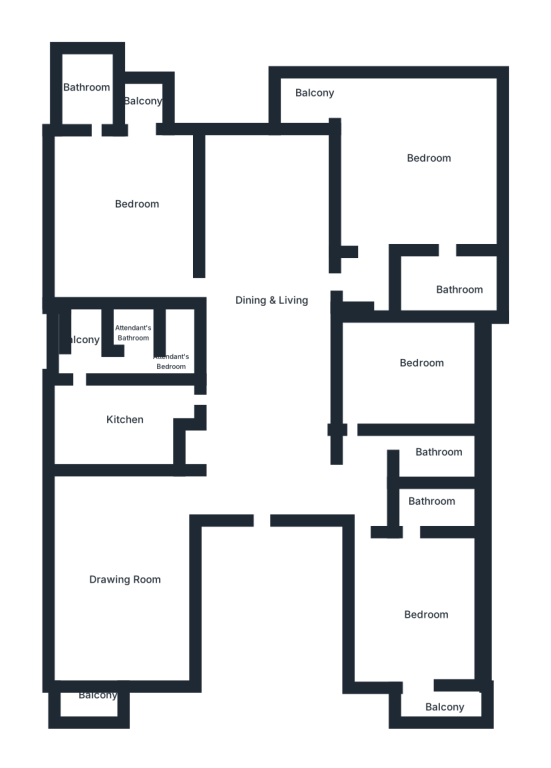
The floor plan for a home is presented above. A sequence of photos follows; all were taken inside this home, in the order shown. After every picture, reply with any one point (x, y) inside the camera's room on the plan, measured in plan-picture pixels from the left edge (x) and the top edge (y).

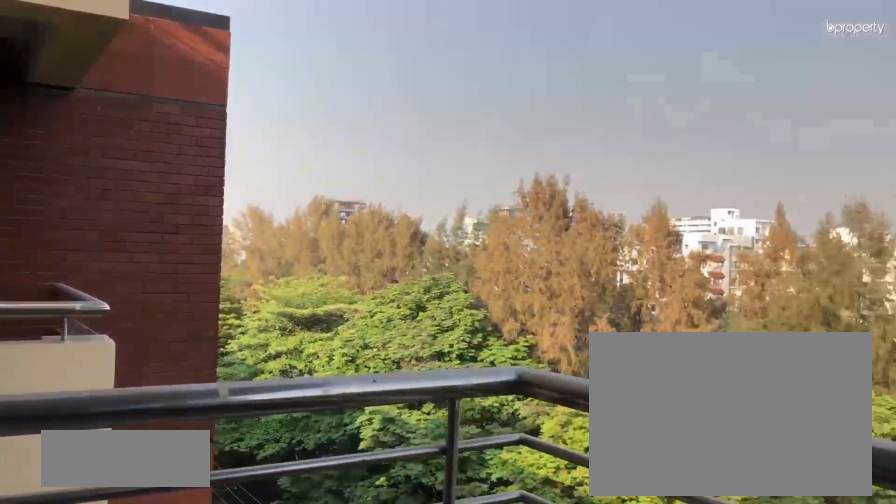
(296, 97)
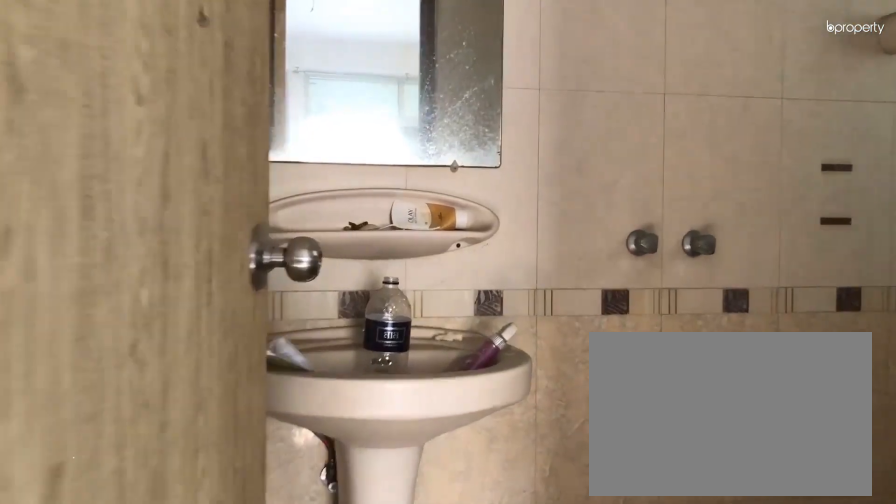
(418, 532)
